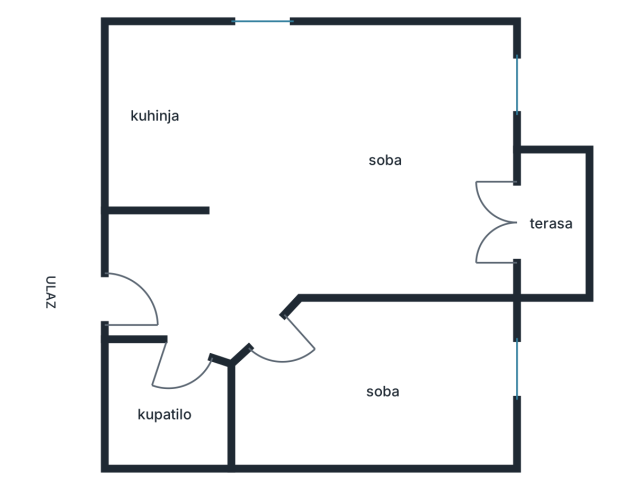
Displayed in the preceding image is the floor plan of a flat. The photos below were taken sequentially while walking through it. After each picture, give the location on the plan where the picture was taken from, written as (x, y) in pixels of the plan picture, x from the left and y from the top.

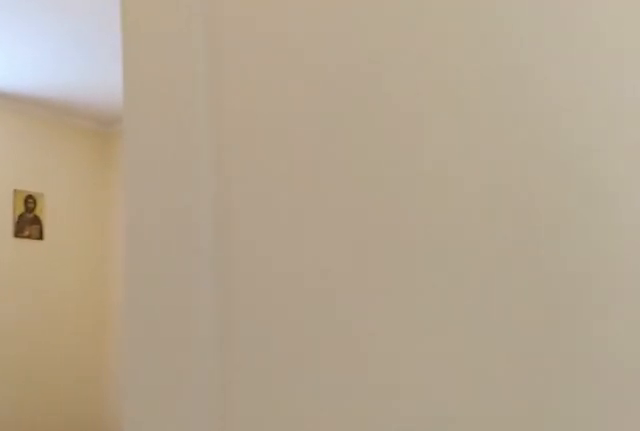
(269, 328)
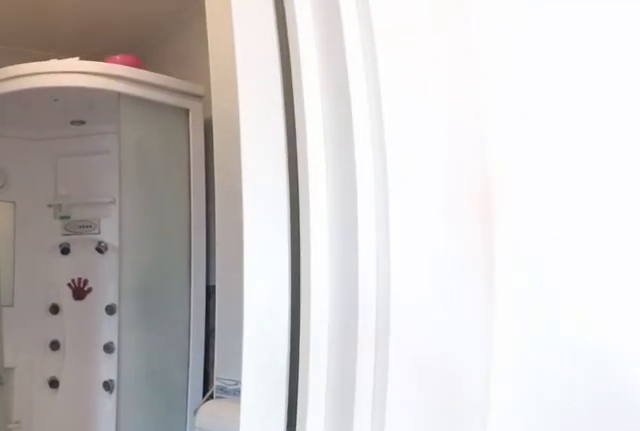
(204, 303)
